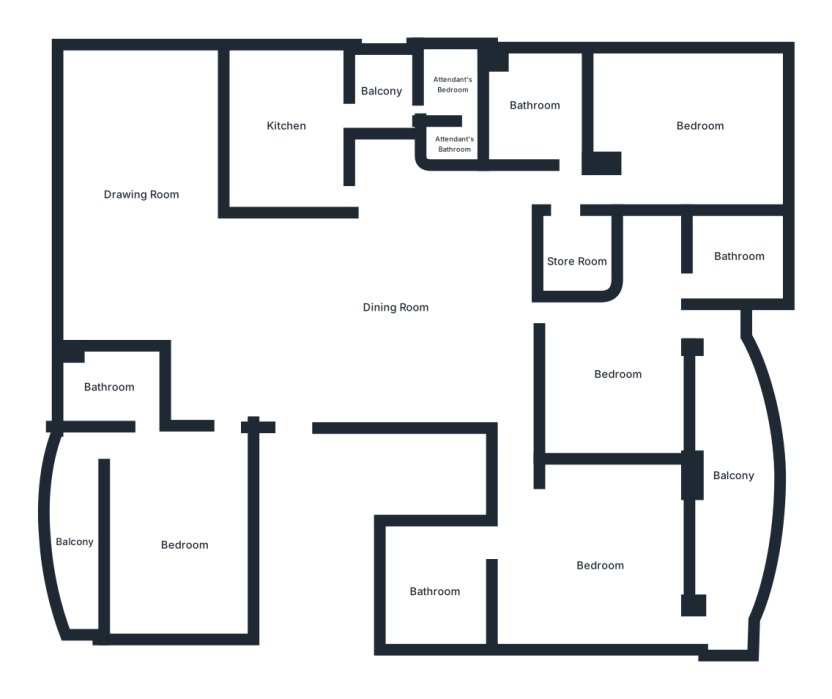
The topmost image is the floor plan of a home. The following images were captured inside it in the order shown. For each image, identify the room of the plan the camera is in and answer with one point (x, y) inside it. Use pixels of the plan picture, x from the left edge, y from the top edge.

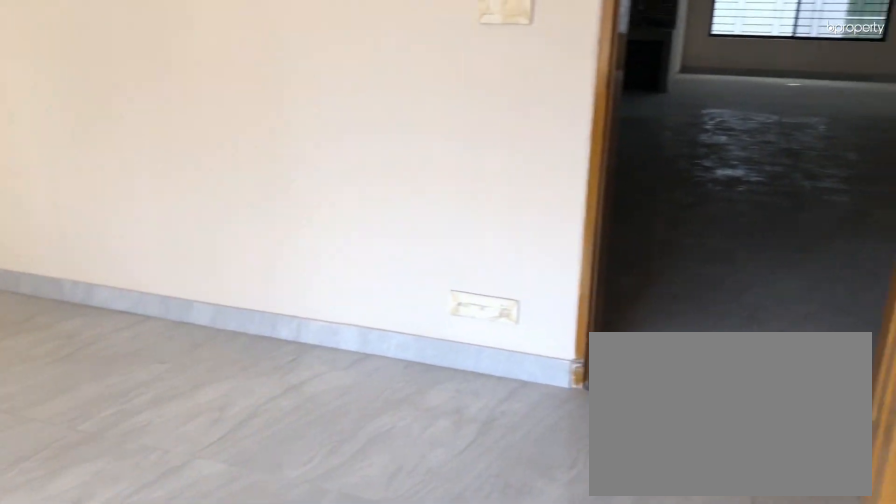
(613, 376)
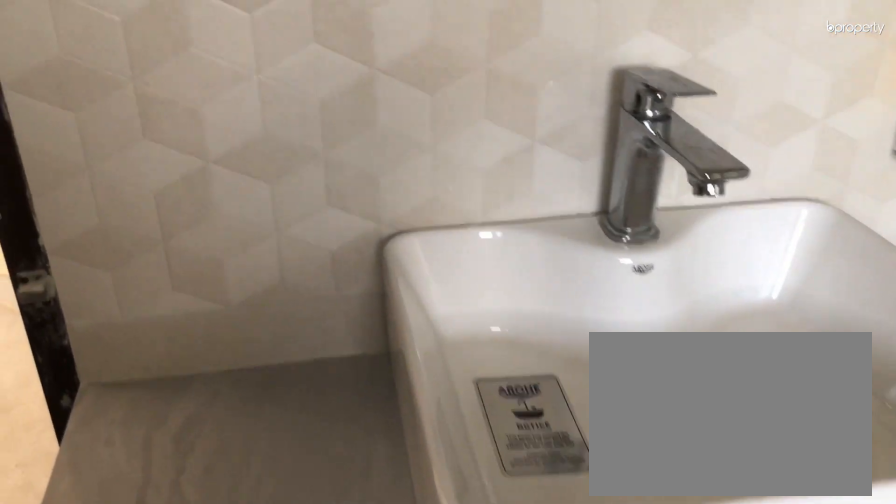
(731, 257)
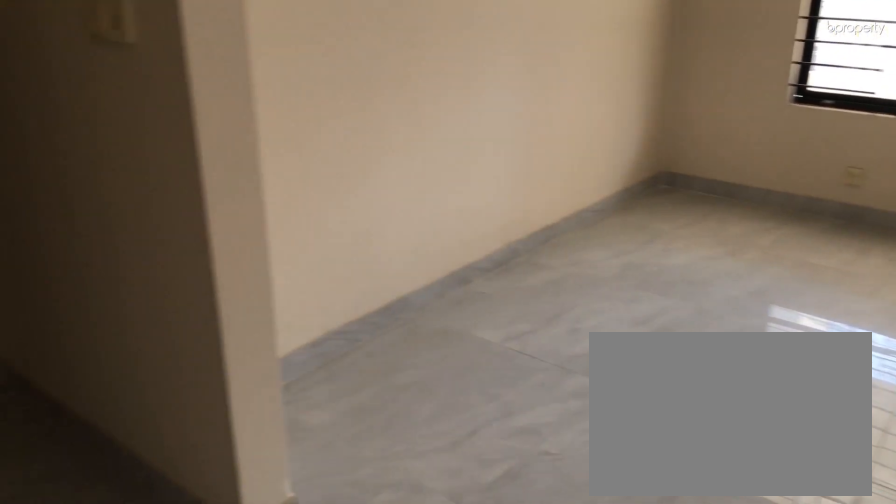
(593, 557)
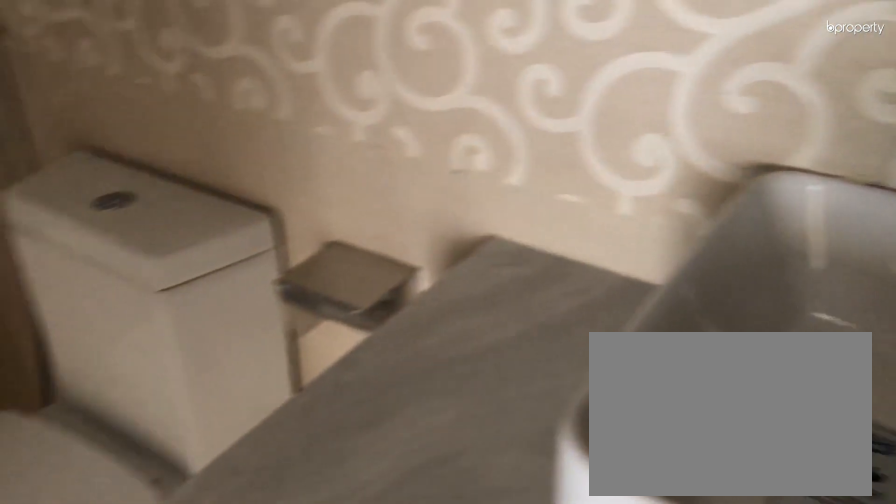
(431, 585)
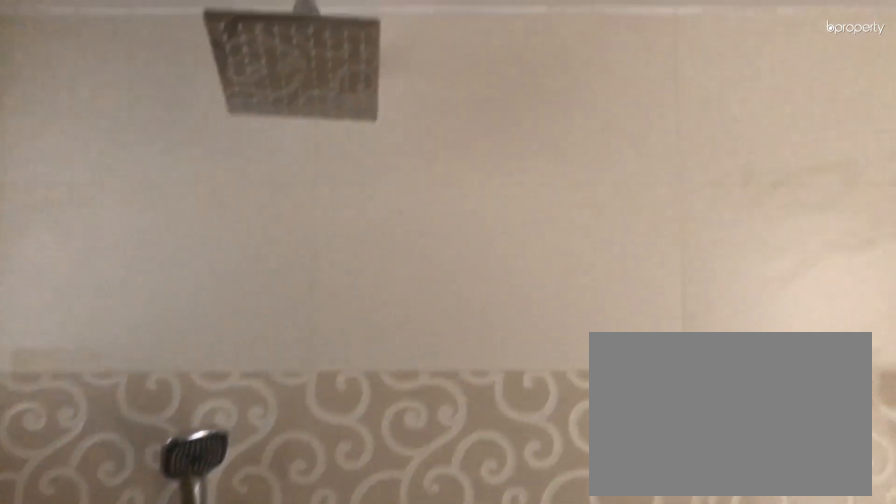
(431, 585)
